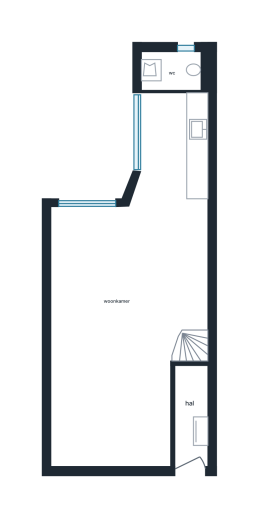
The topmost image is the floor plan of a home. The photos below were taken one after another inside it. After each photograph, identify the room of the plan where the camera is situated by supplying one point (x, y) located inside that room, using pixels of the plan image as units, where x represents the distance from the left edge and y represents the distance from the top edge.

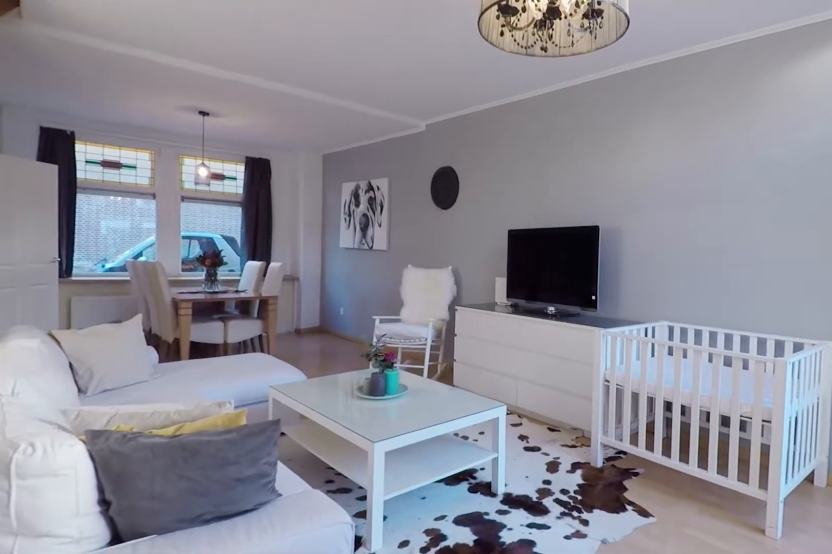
(200, 264)
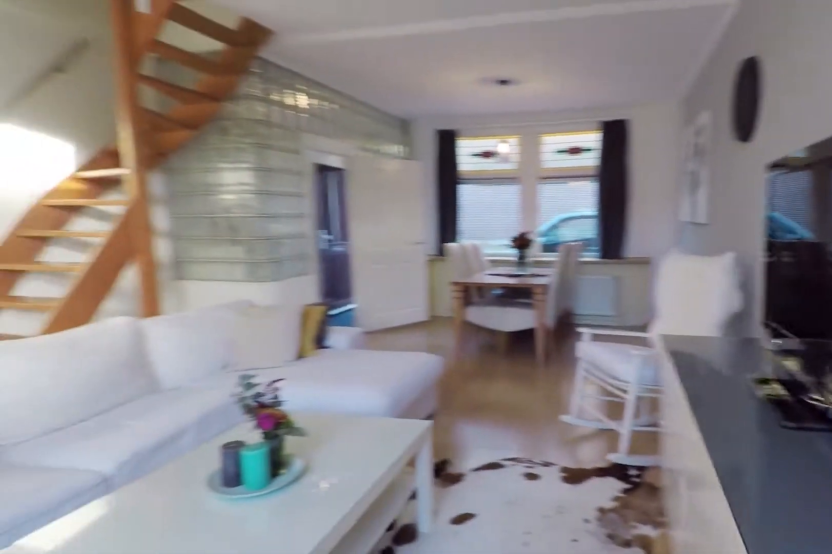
(95, 260)
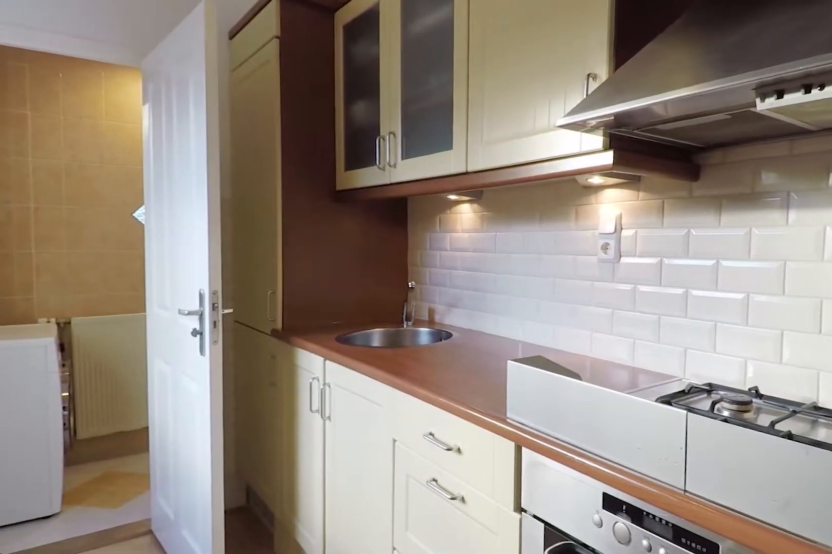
(197, 146)
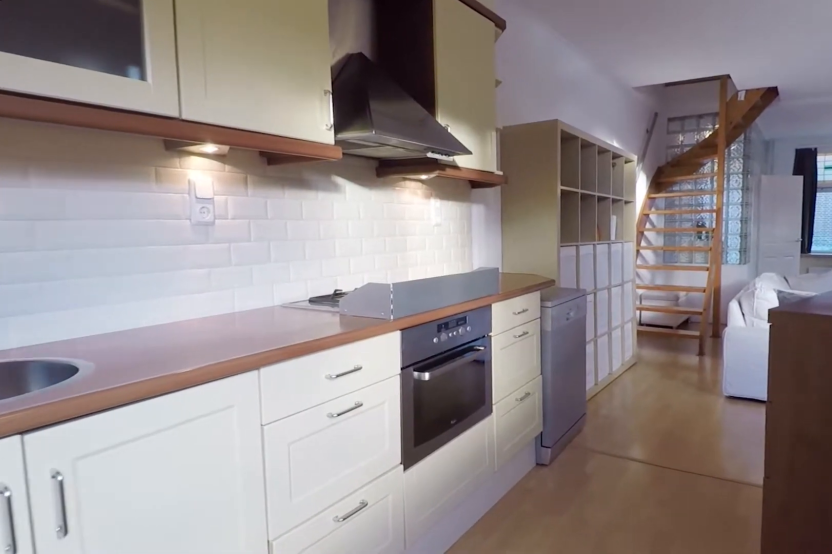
(197, 146)
